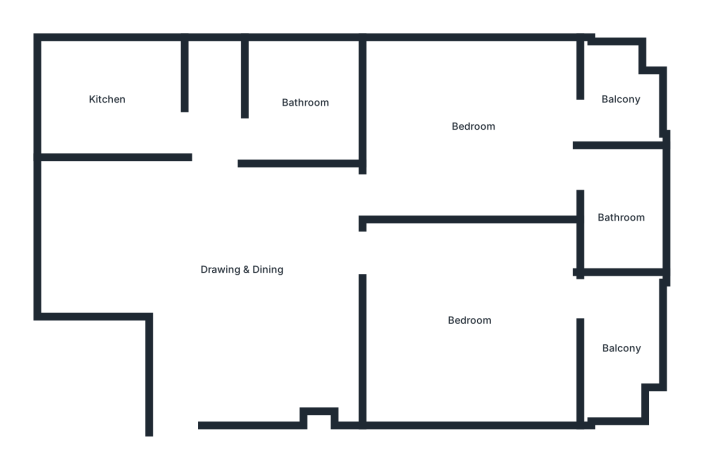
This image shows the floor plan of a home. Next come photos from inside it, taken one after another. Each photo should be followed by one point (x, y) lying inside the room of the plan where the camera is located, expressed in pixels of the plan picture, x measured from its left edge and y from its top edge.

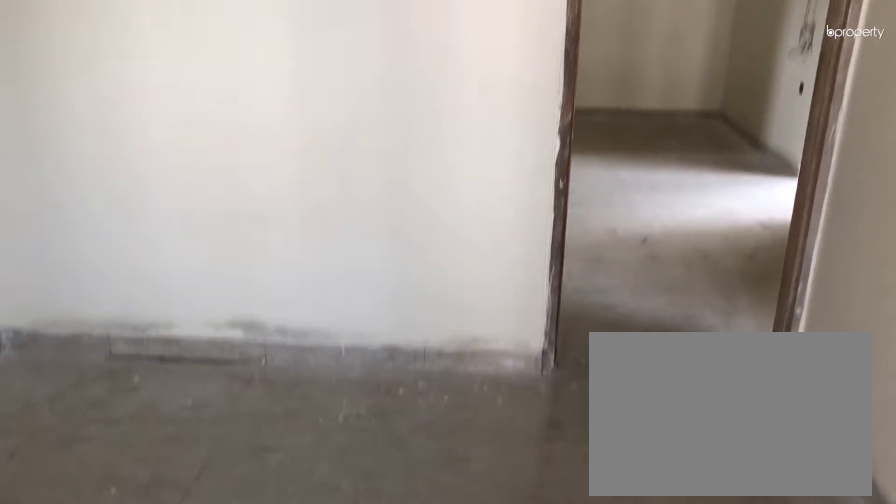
(469, 321)
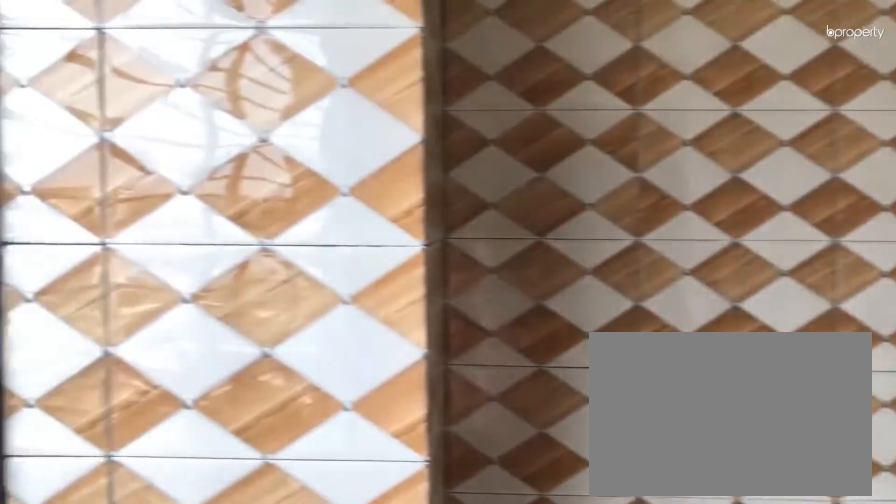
(621, 349)
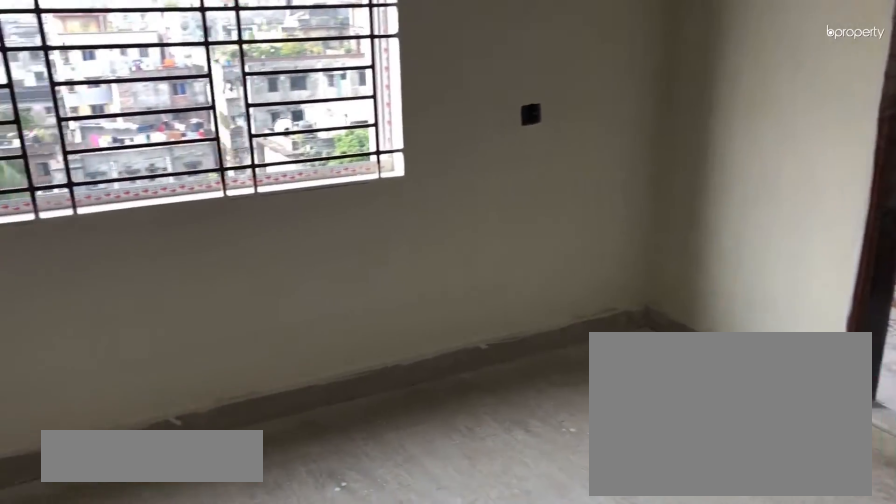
(473, 127)
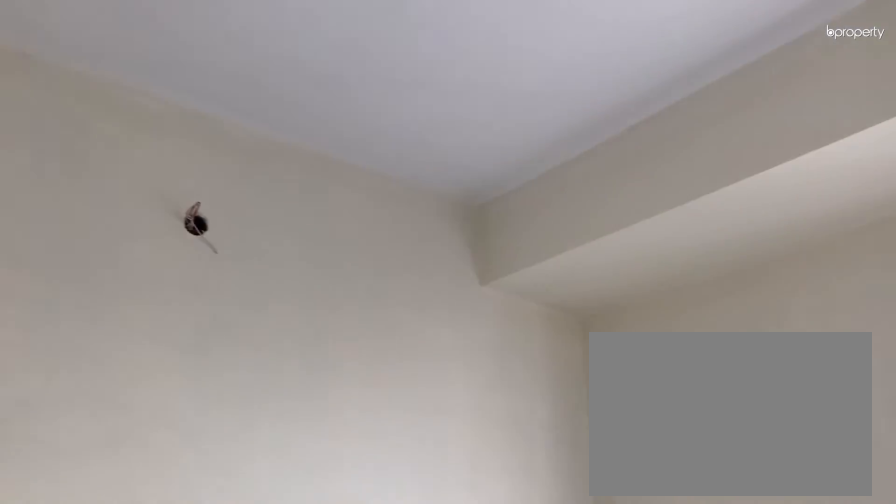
(473, 127)
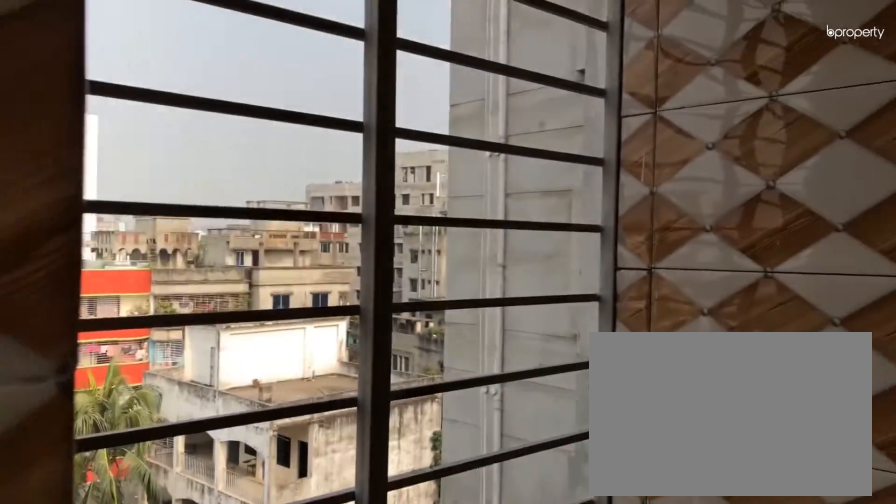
(623, 99)
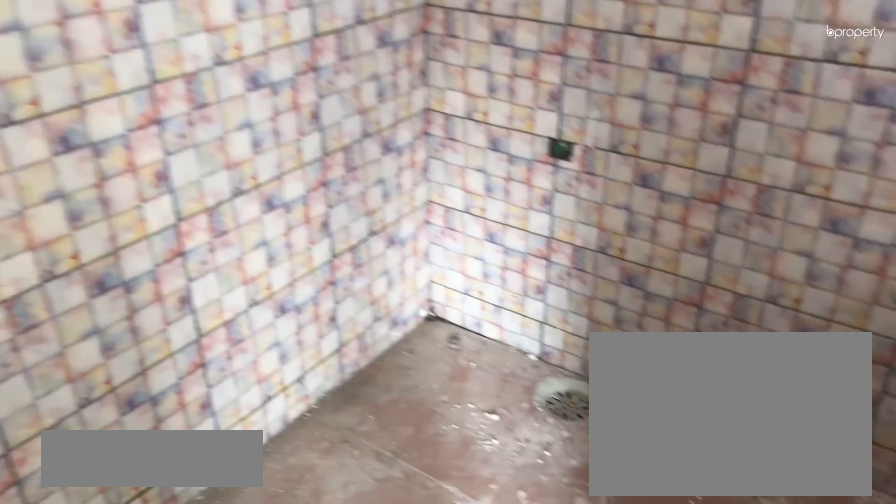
(621, 218)
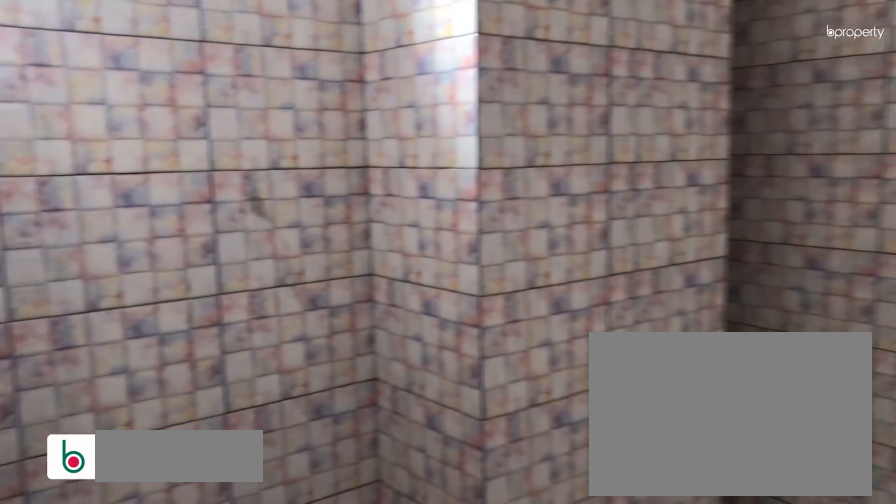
(307, 101)
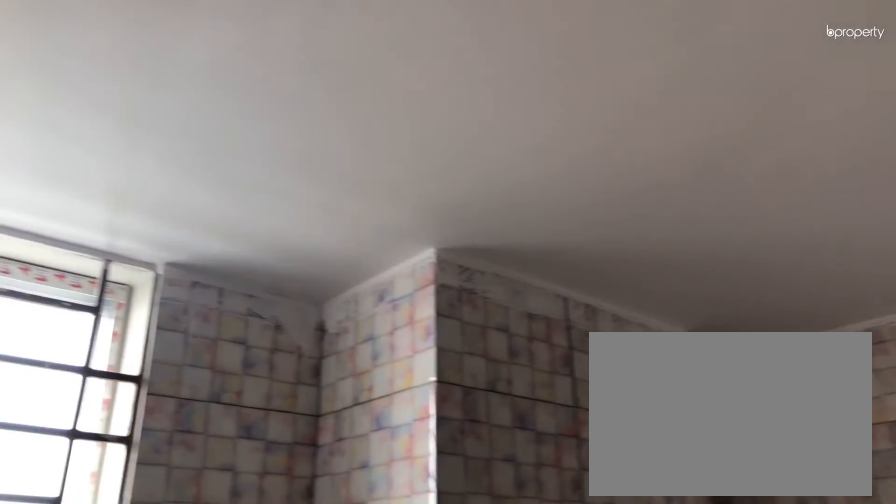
(307, 101)
